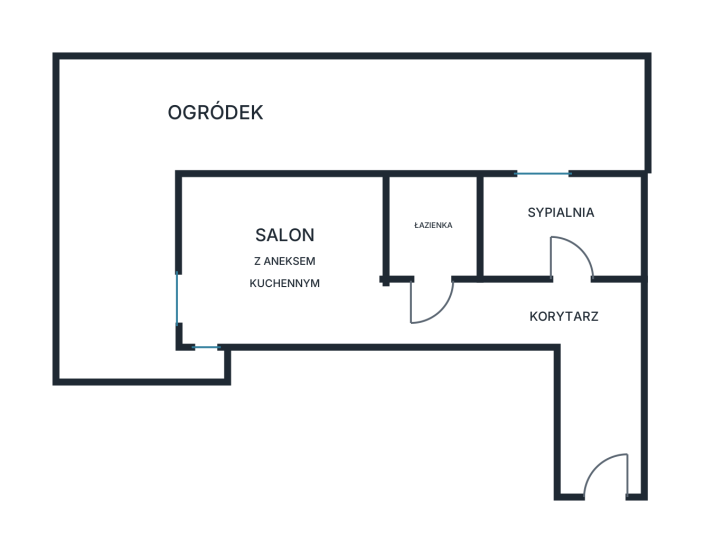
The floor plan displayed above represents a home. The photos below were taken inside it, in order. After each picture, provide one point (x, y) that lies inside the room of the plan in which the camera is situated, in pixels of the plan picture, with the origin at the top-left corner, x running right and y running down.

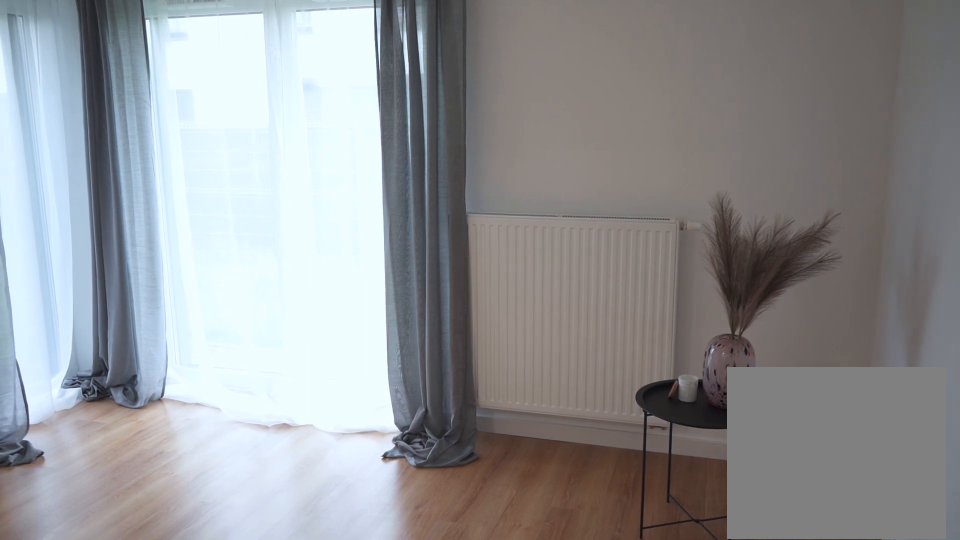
(281, 259)
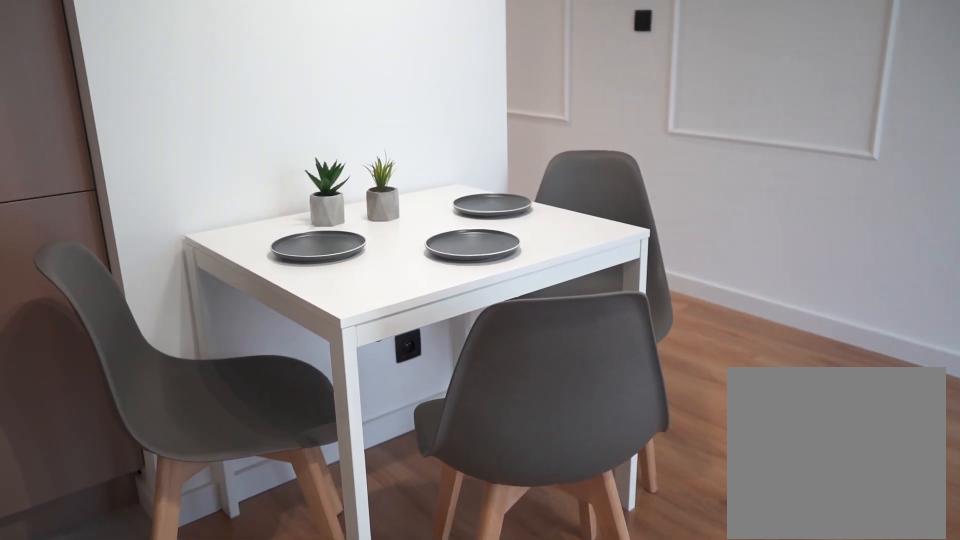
(281, 260)
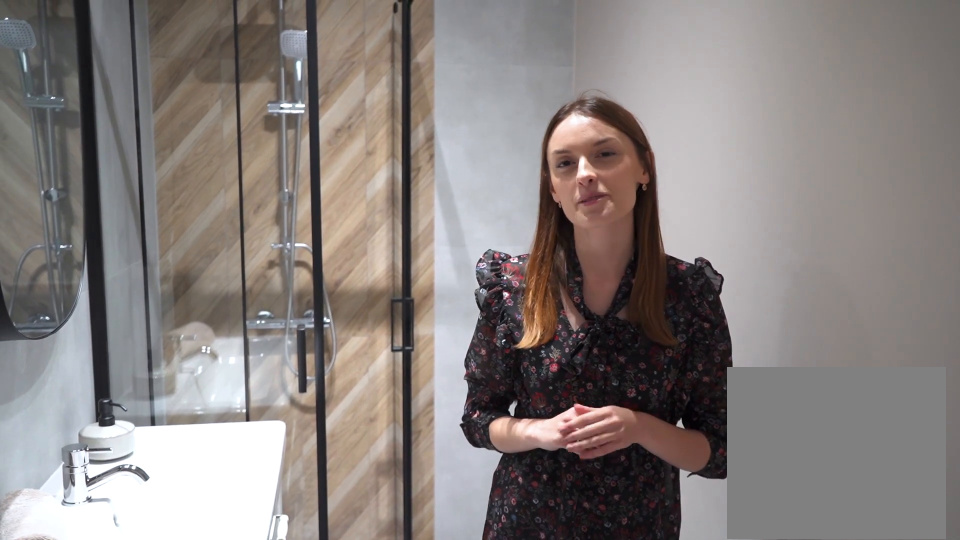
(433, 226)
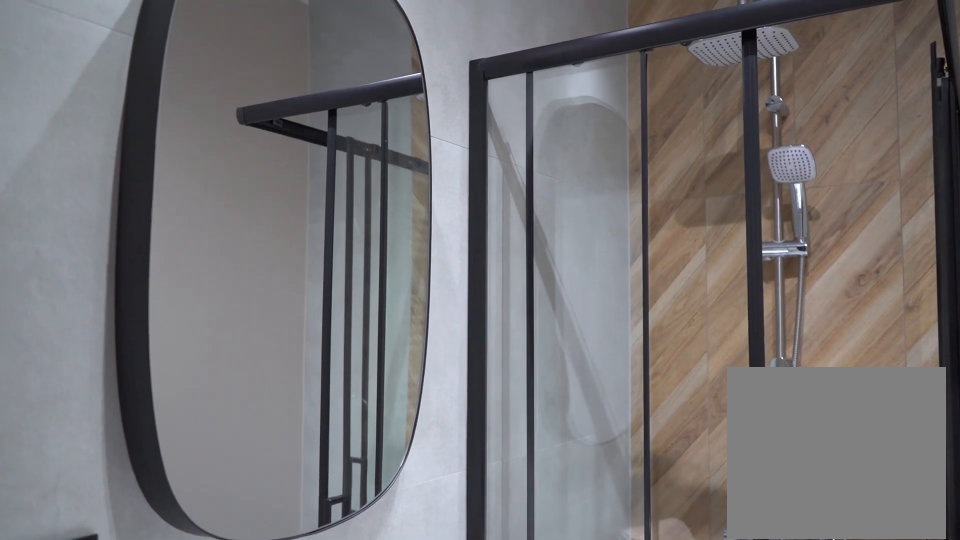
(434, 226)
